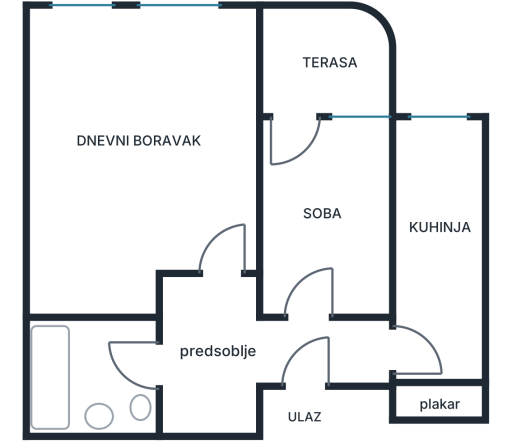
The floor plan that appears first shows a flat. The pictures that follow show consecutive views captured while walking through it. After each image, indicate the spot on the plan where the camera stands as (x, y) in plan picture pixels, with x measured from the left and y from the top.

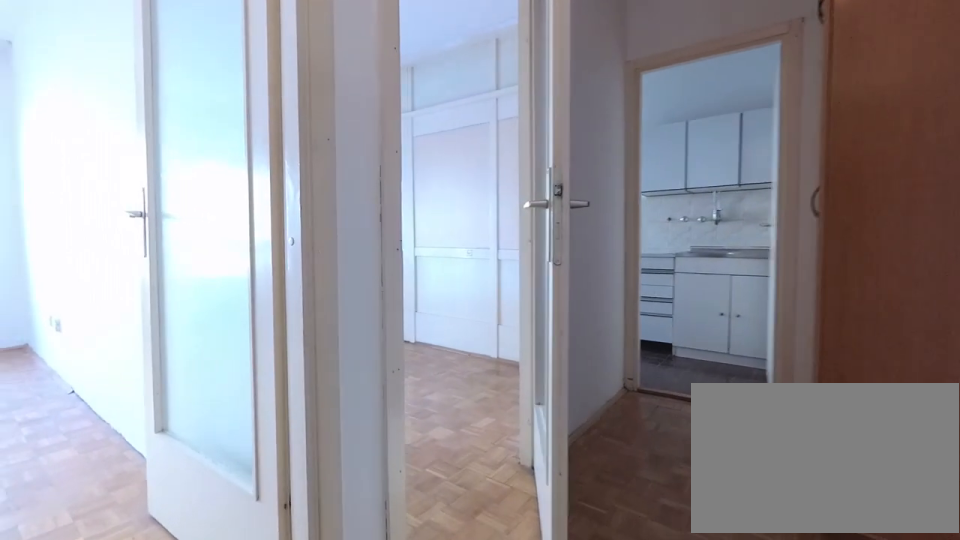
(220, 355)
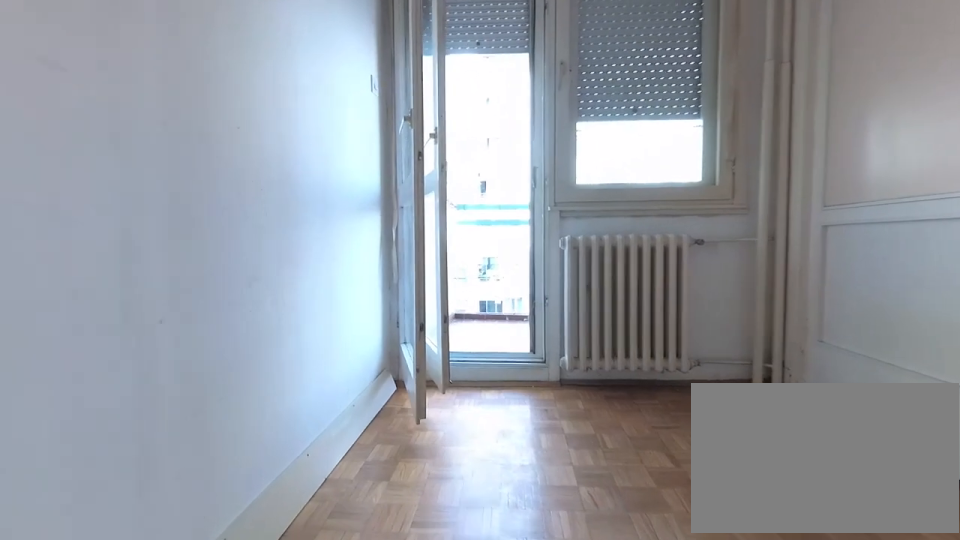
(304, 270)
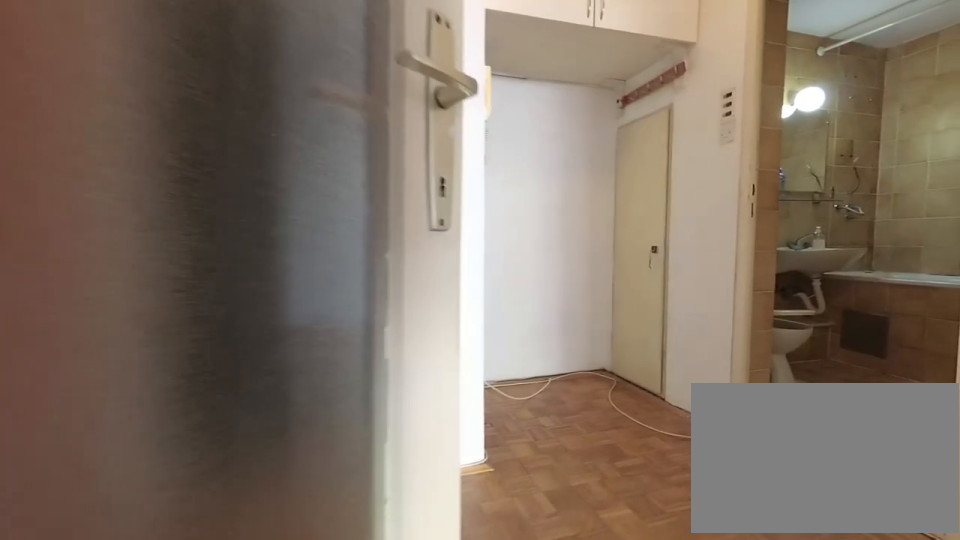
(310, 295)
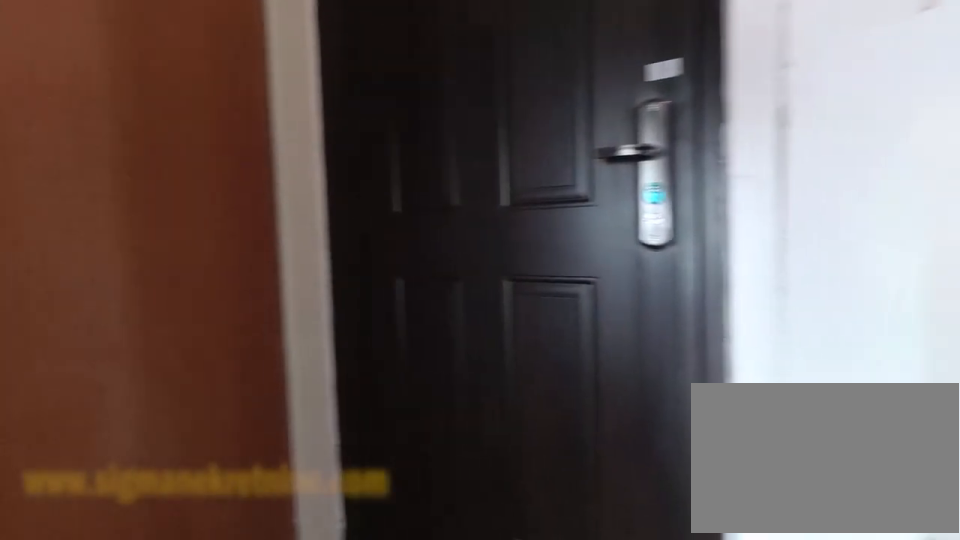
(295, 316)
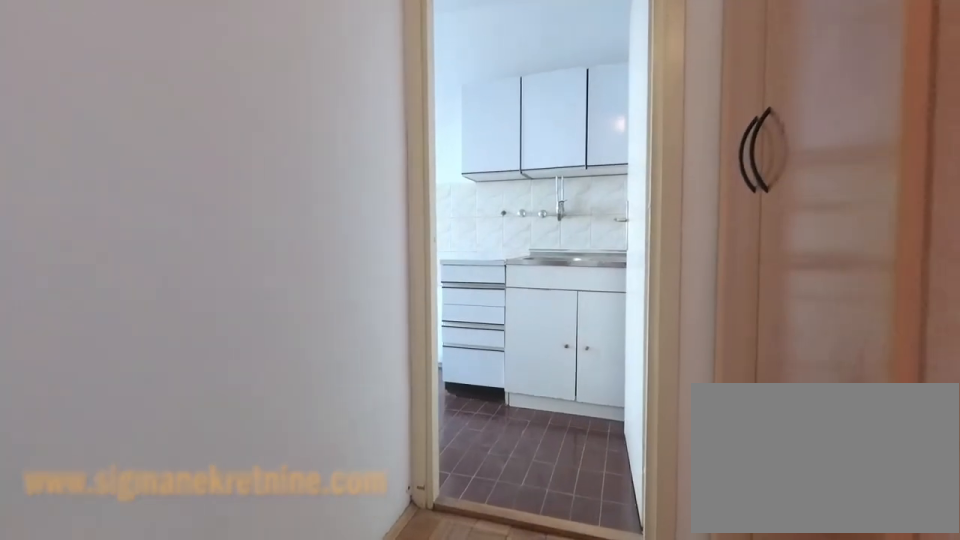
(321, 356)
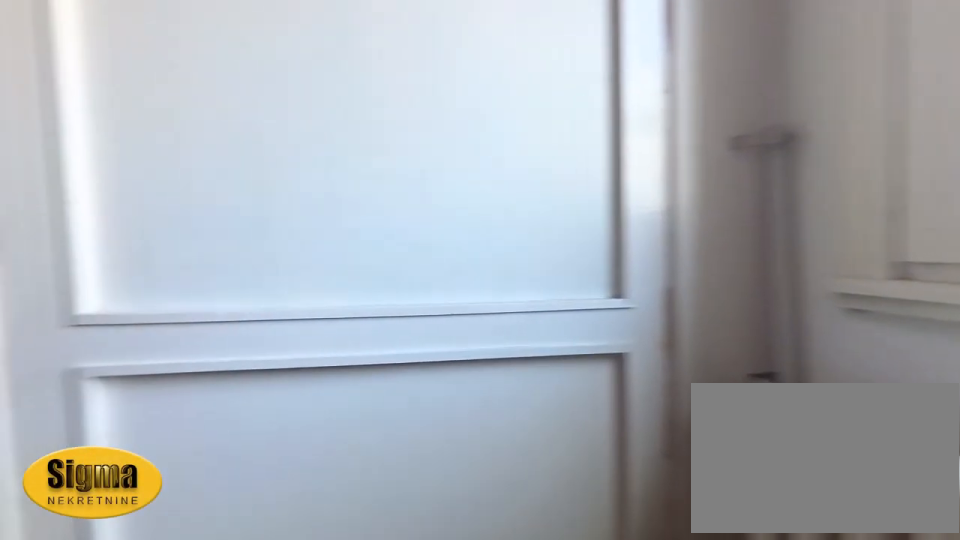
(452, 160)
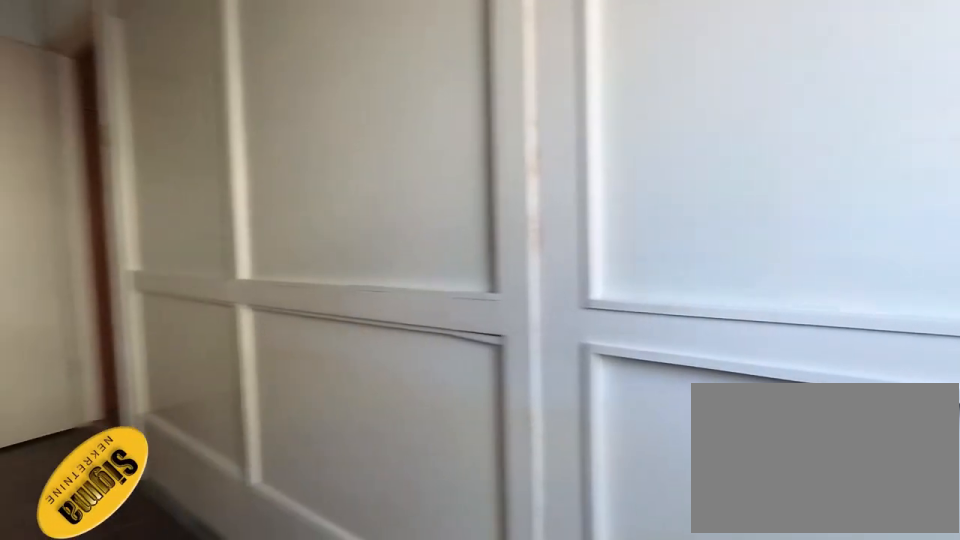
(455, 149)
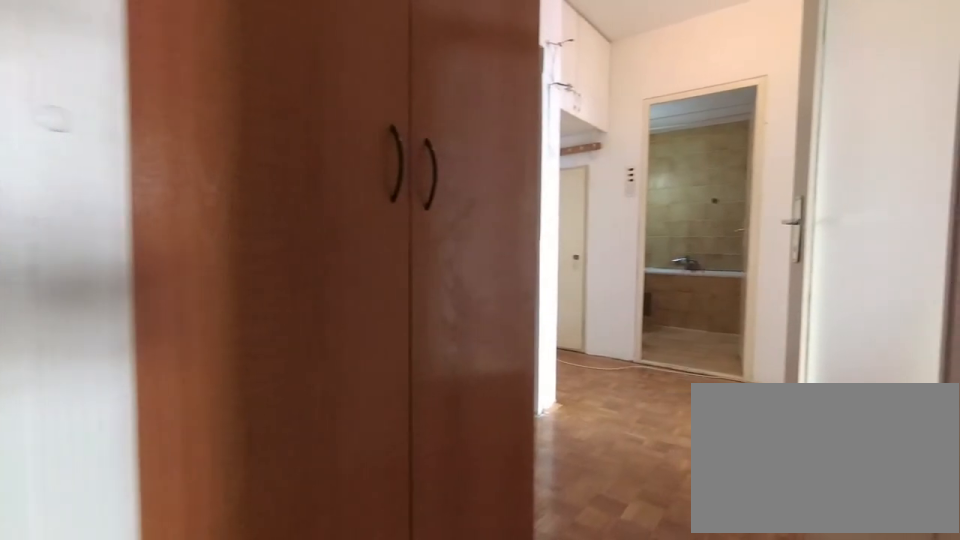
(455, 339)
